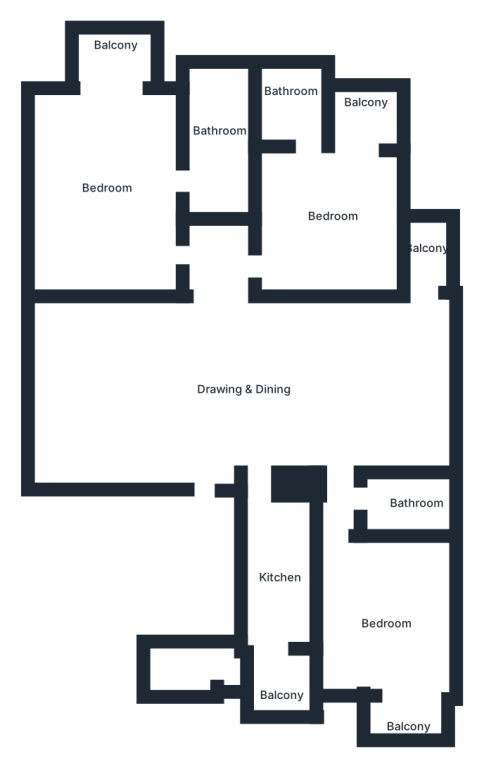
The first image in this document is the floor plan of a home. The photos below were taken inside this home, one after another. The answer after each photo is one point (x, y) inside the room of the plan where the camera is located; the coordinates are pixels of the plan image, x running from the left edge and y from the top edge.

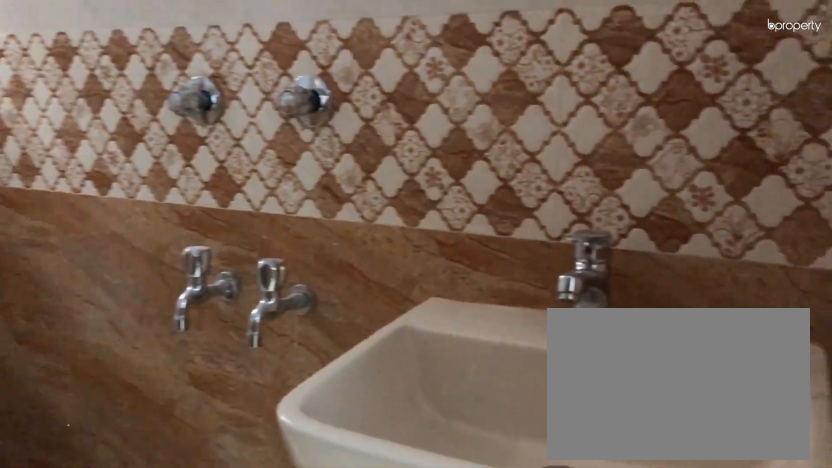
(399, 498)
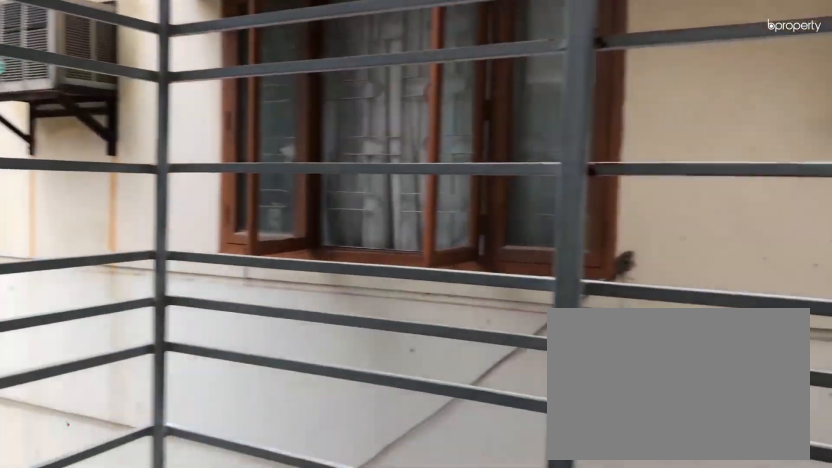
(424, 245)
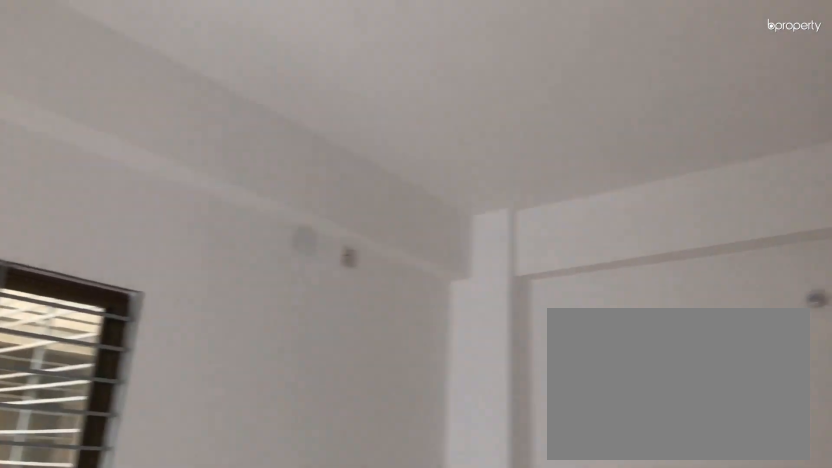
(324, 214)
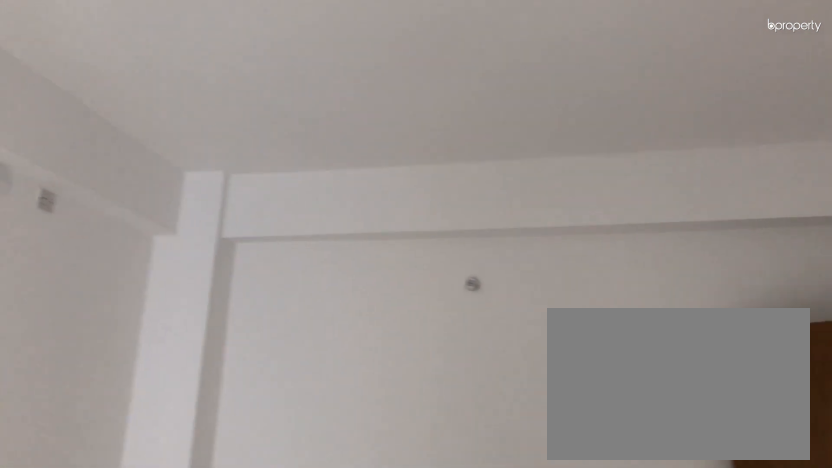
(324, 214)
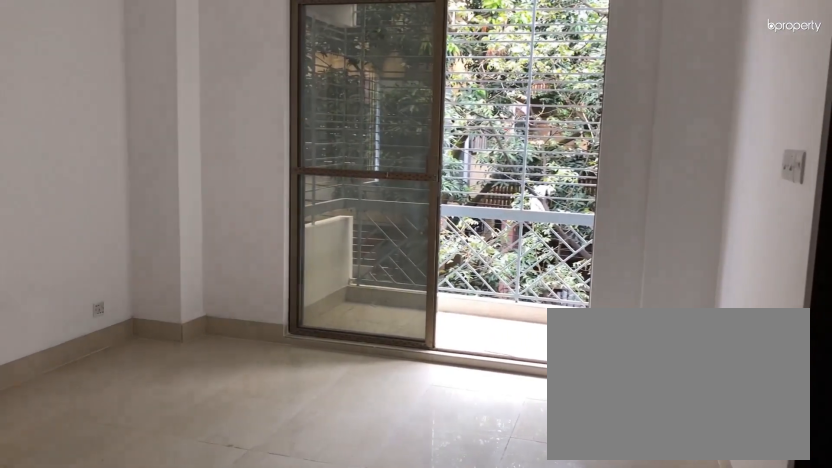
(104, 170)
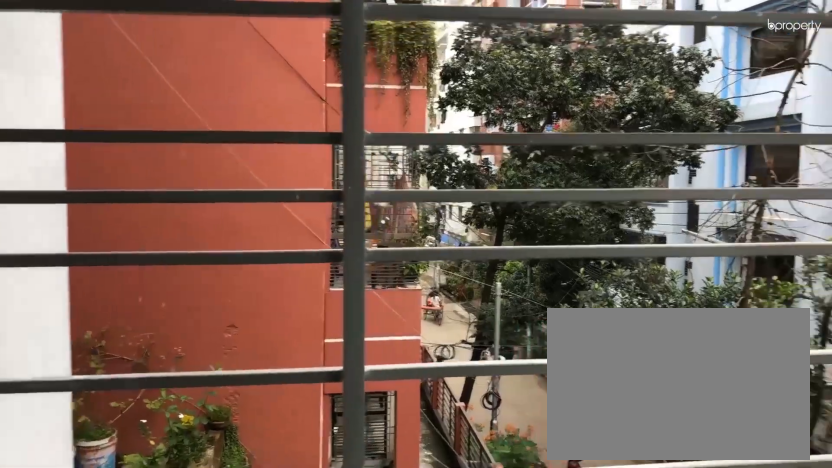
(111, 48)
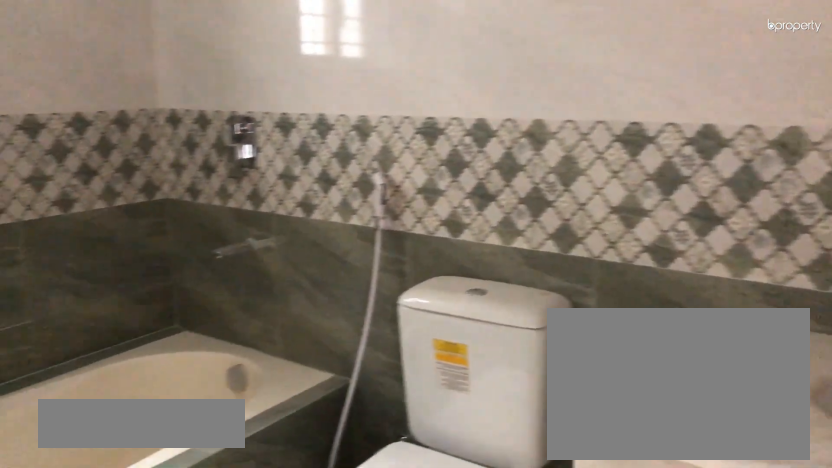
(220, 137)
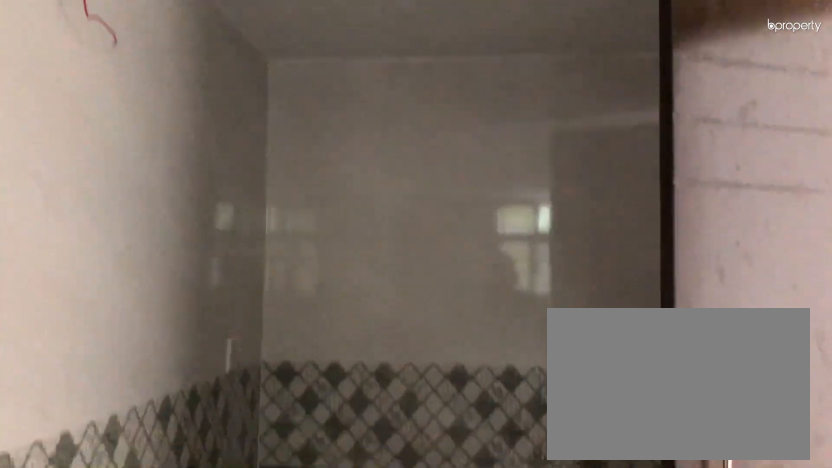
(220, 136)
